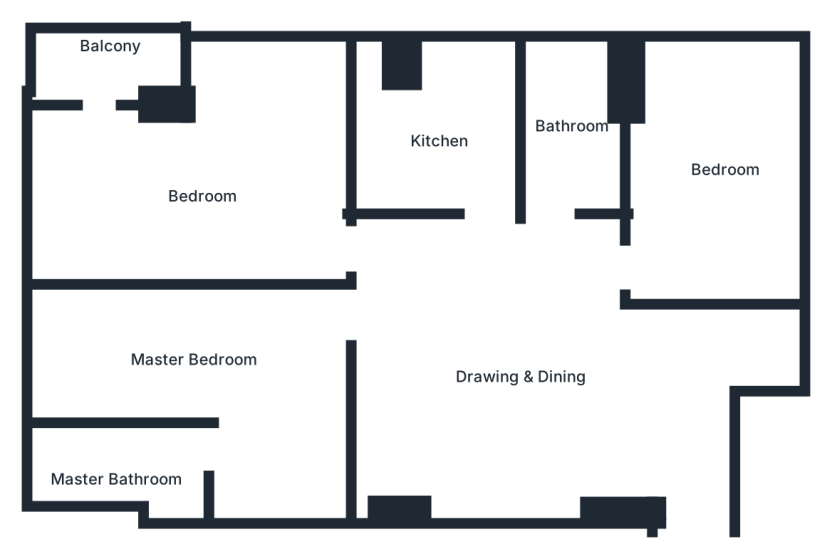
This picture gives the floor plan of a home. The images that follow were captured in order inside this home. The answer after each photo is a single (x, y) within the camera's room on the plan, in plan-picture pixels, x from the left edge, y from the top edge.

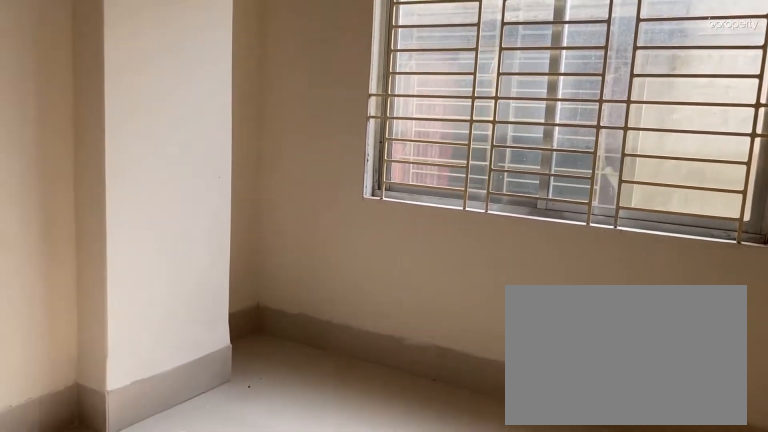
(719, 150)
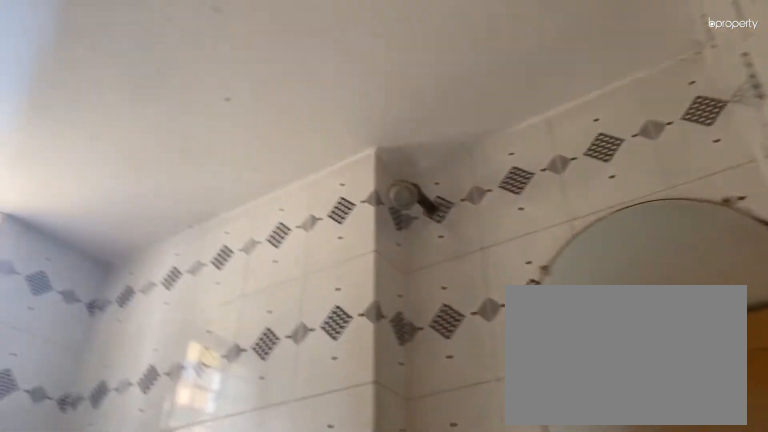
(586, 104)
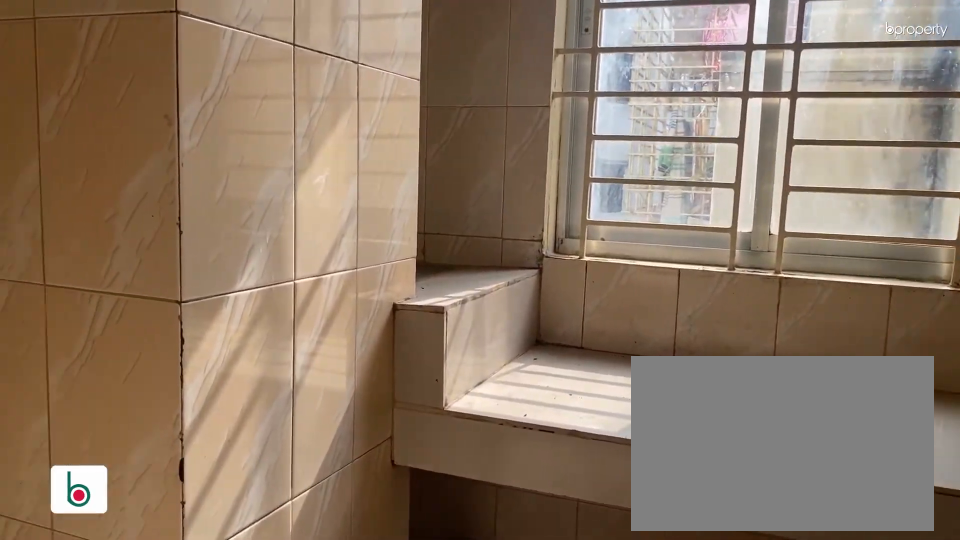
(443, 127)
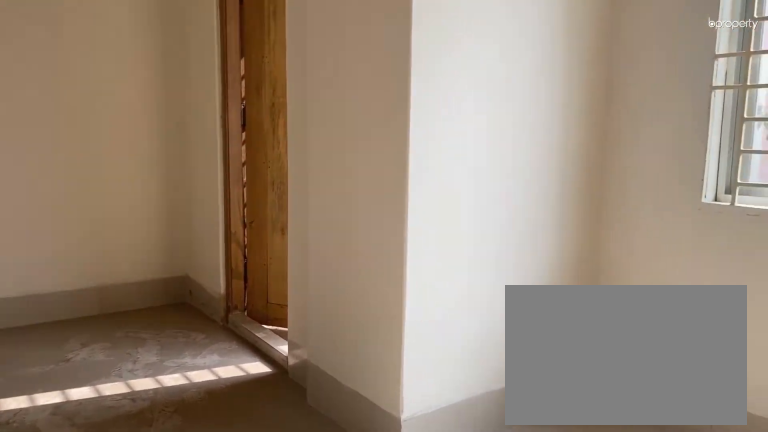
(200, 204)
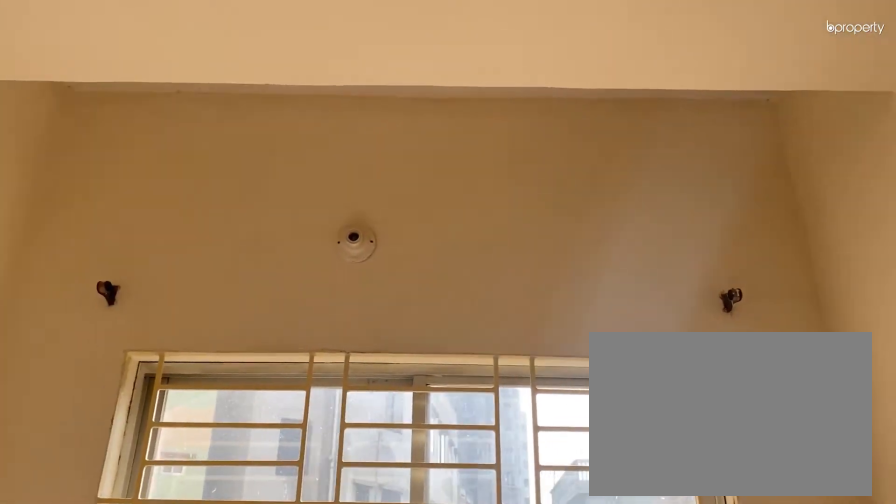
(200, 204)
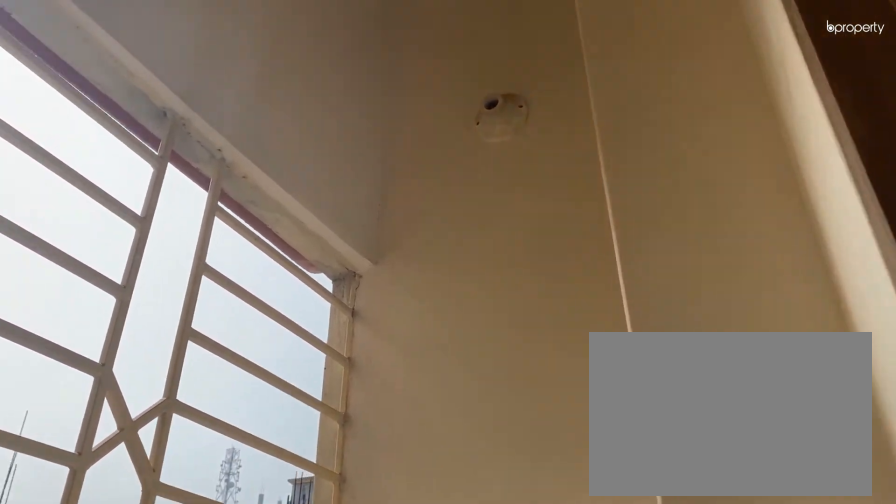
(105, 63)
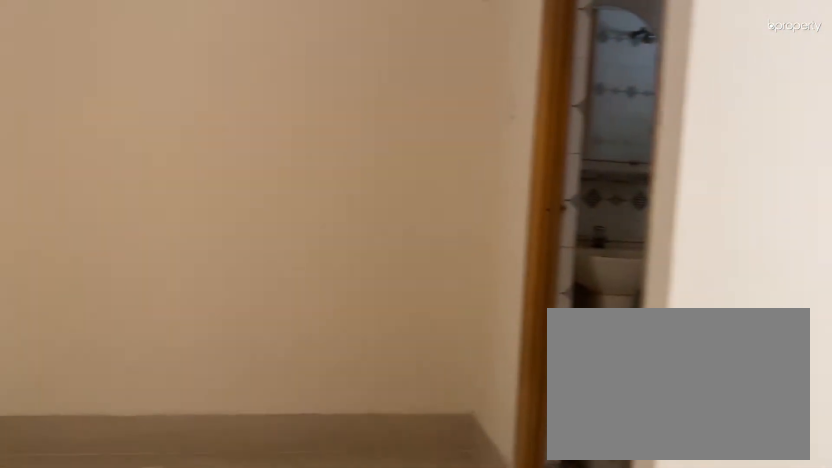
(255, 383)
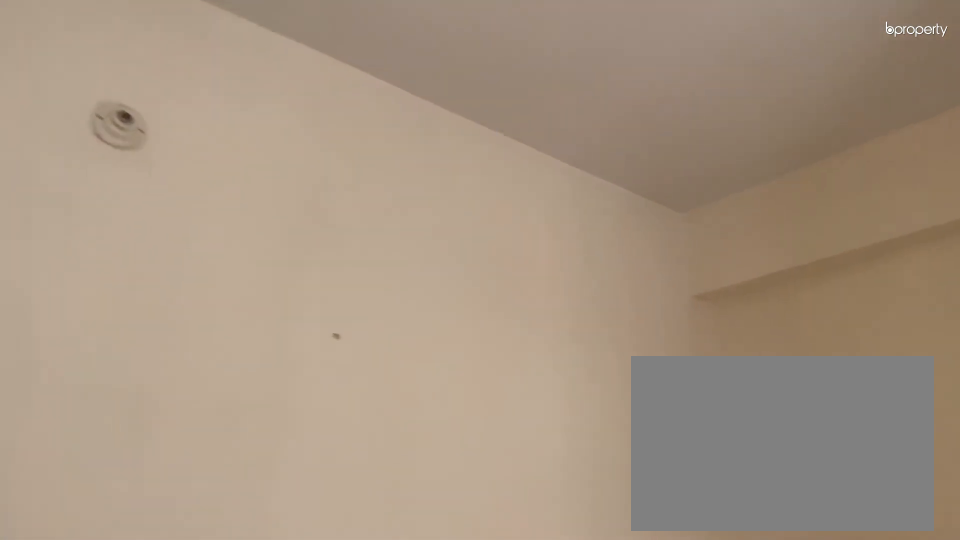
(255, 383)
